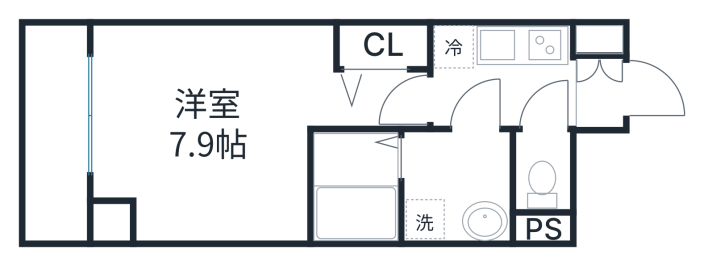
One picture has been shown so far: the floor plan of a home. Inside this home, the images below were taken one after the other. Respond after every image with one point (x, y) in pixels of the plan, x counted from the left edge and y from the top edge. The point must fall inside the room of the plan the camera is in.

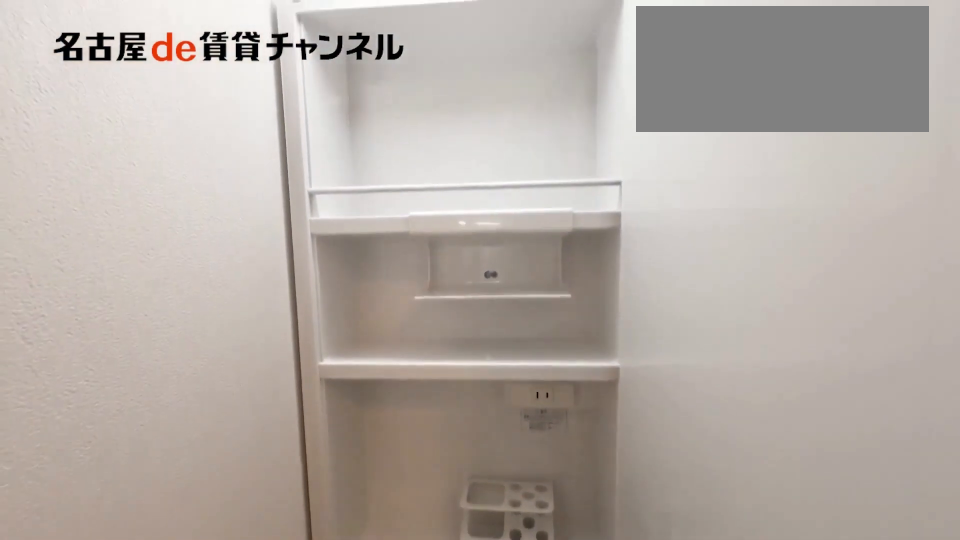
(456, 185)
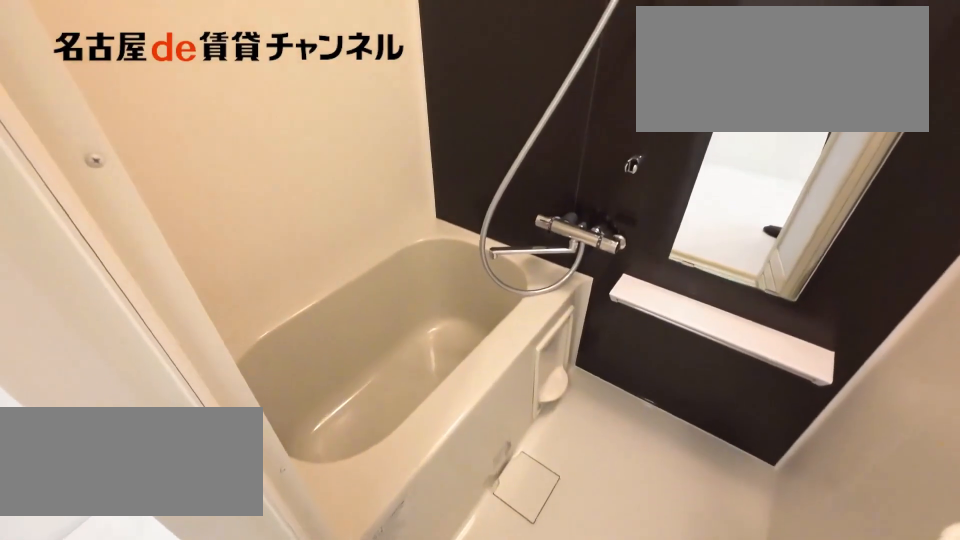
(356, 187)
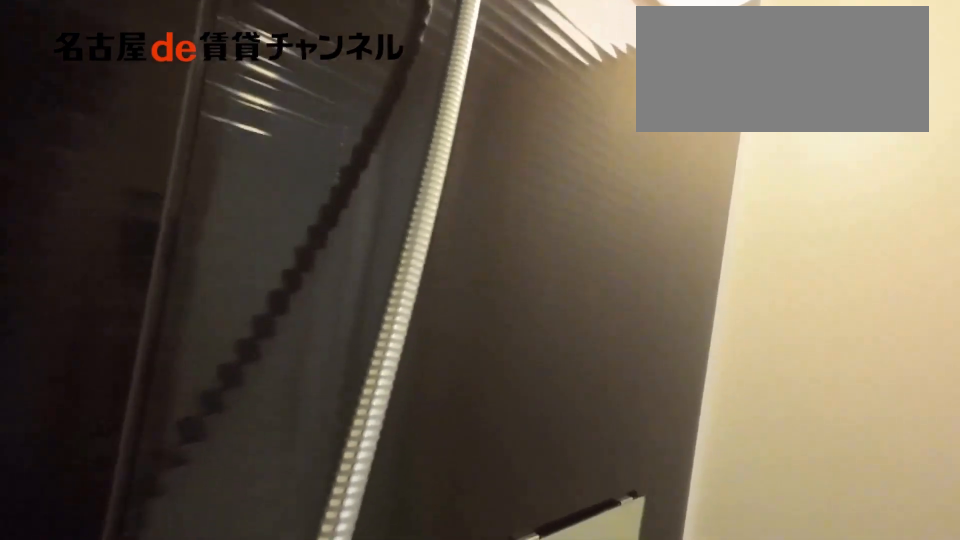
(356, 187)
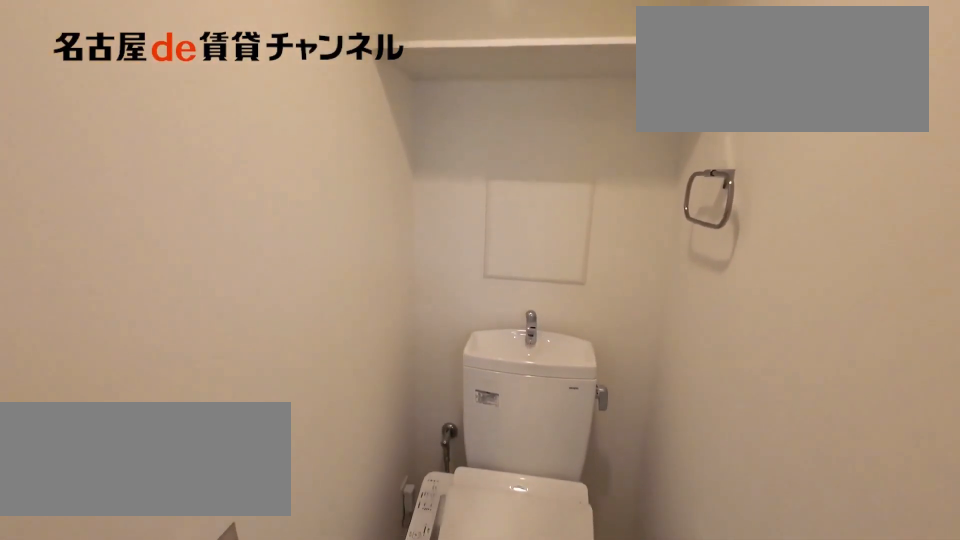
(541, 188)
